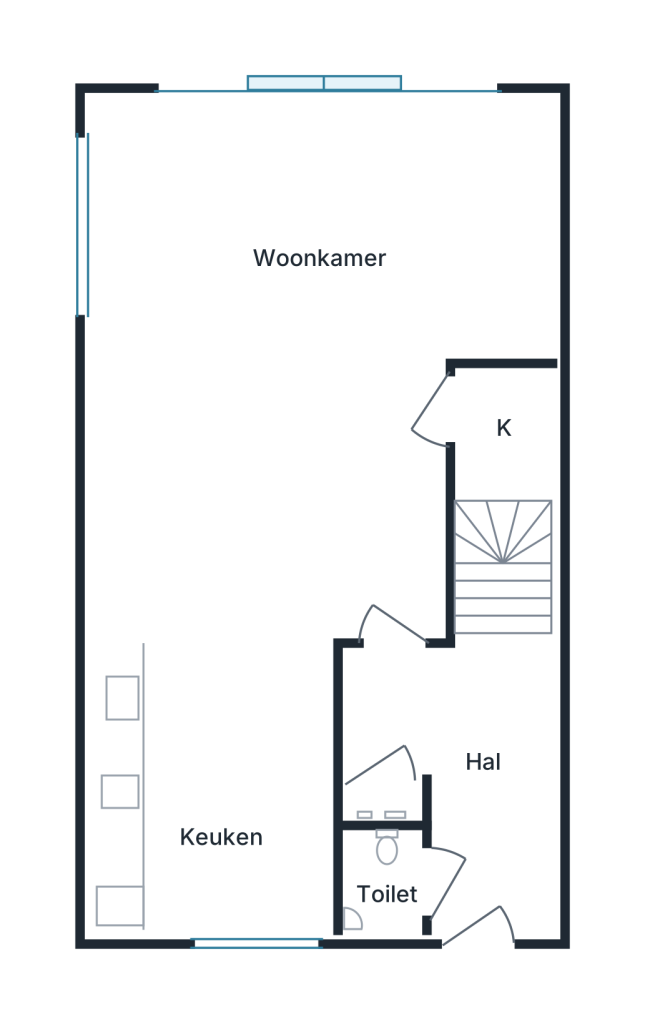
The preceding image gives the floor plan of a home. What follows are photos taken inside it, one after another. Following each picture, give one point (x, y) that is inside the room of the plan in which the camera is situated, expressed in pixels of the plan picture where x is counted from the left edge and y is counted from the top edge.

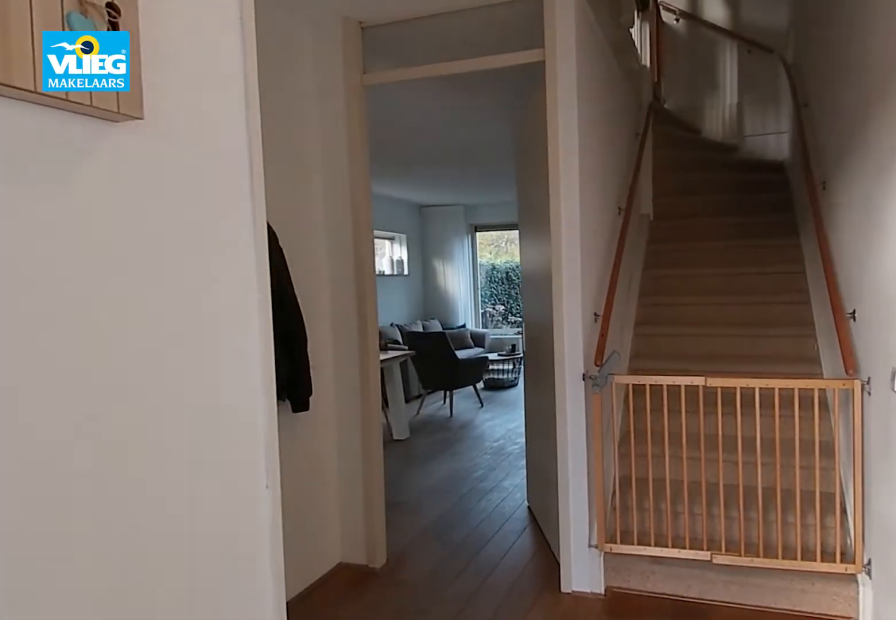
(464, 767)
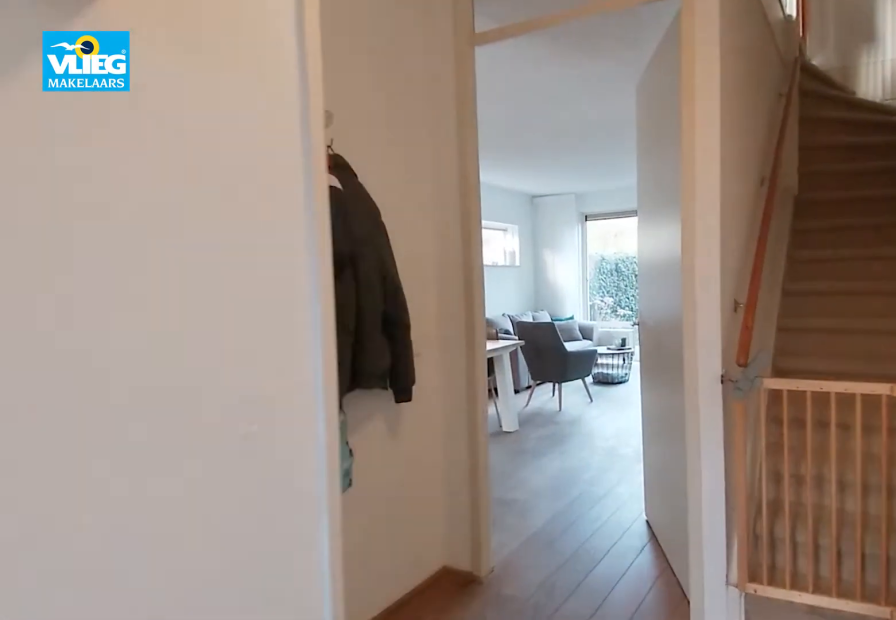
(464, 767)
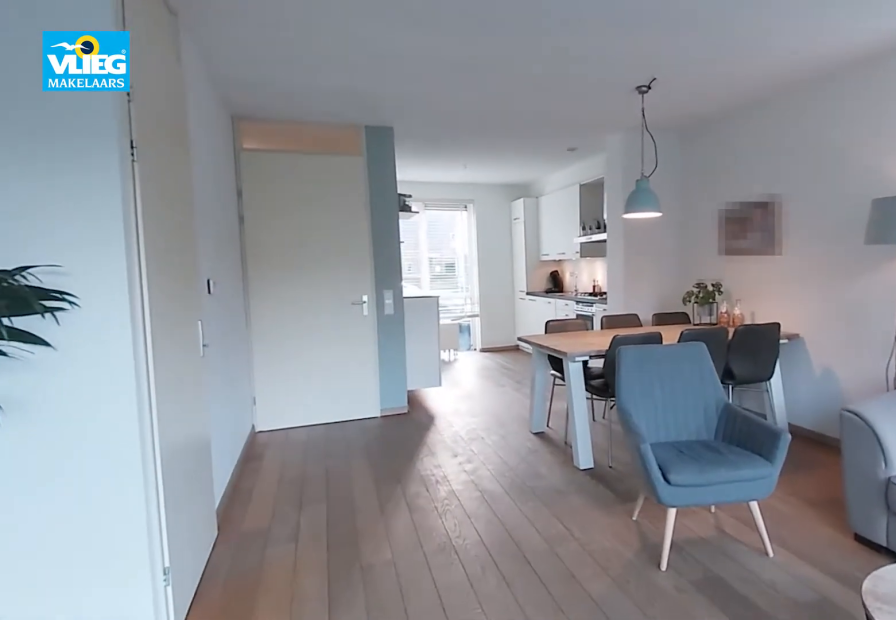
(290, 341)
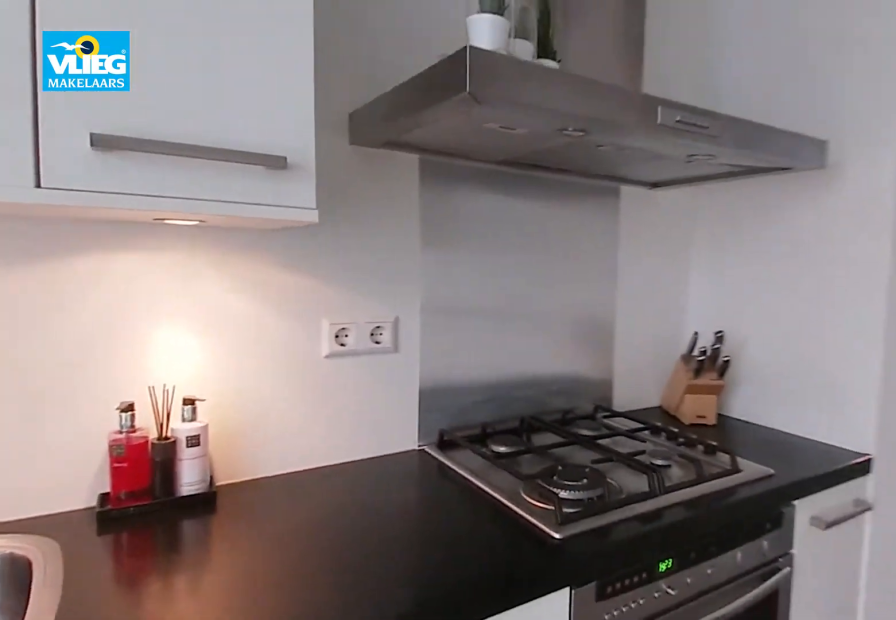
(214, 786)
